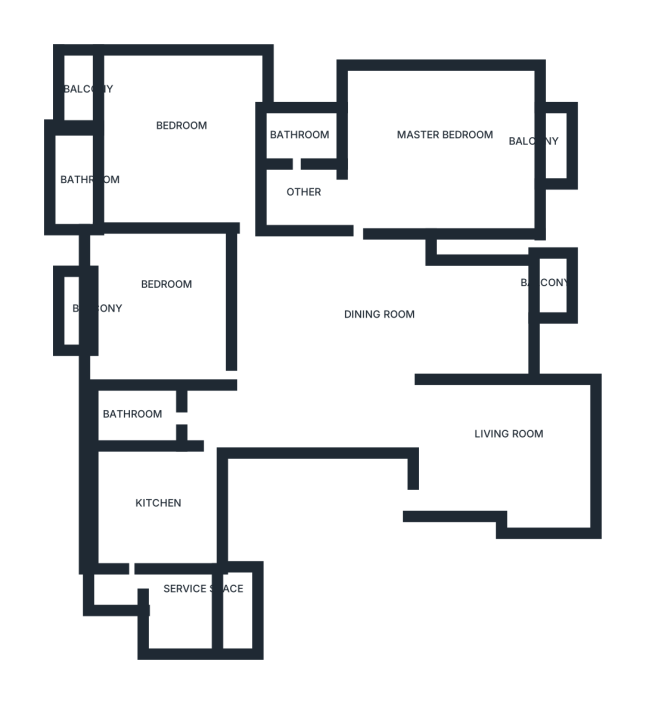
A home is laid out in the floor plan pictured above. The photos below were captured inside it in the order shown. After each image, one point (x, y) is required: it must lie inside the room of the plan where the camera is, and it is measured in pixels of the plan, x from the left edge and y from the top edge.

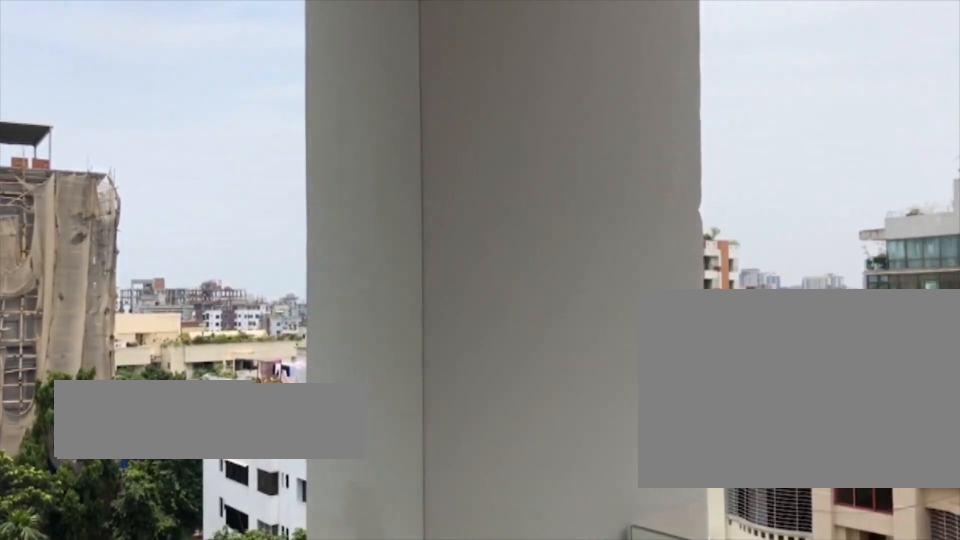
(80, 82)
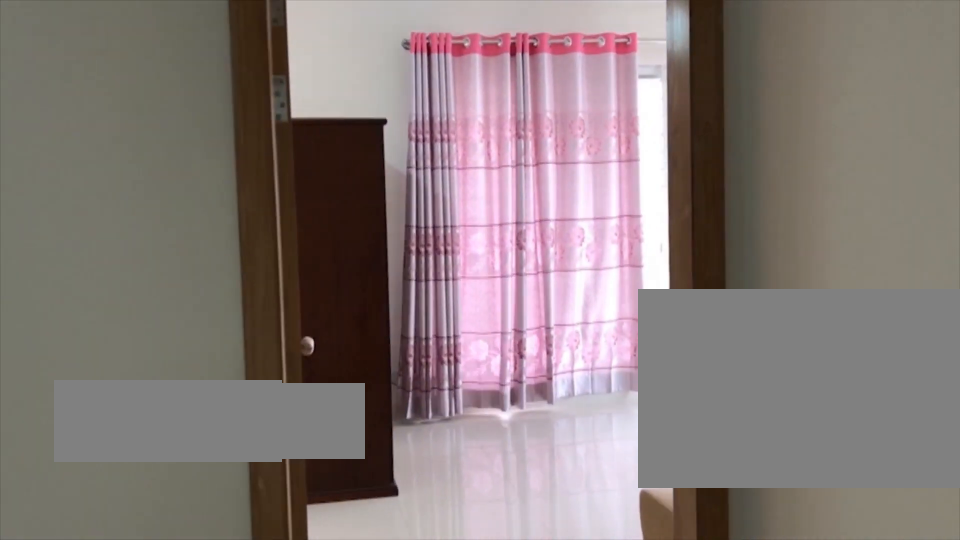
(353, 283)
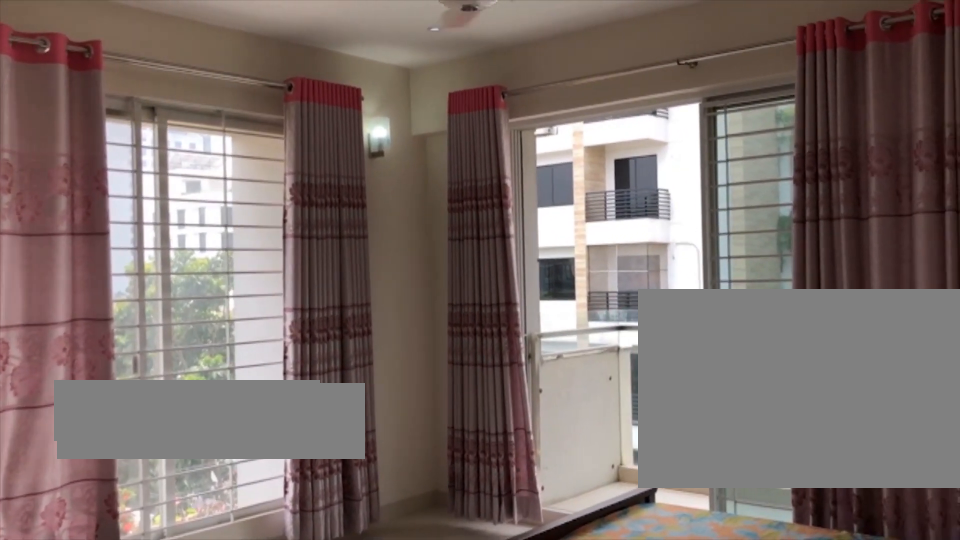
(425, 167)
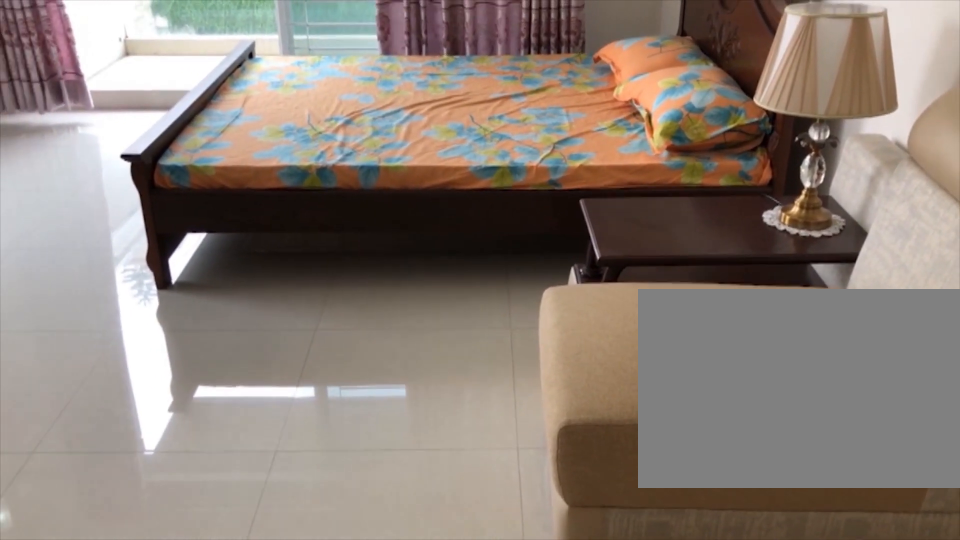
(425, 167)
